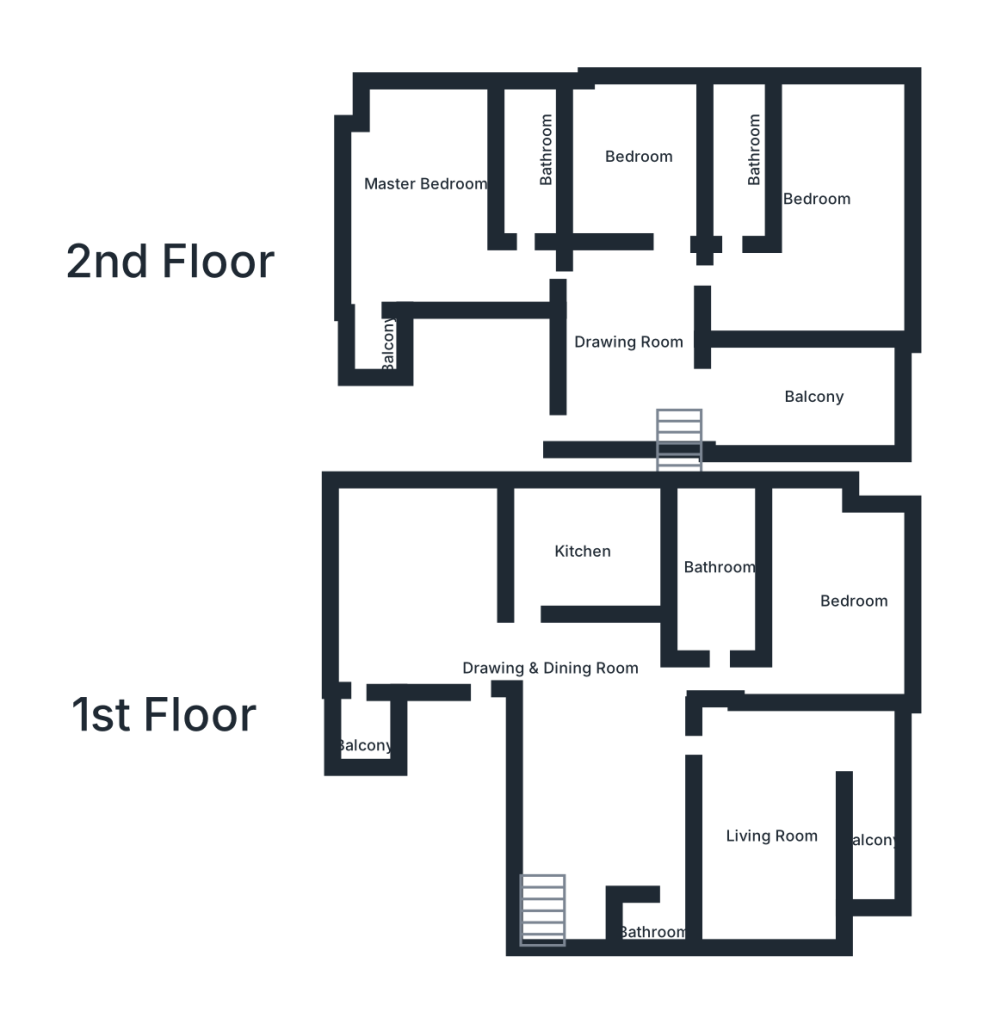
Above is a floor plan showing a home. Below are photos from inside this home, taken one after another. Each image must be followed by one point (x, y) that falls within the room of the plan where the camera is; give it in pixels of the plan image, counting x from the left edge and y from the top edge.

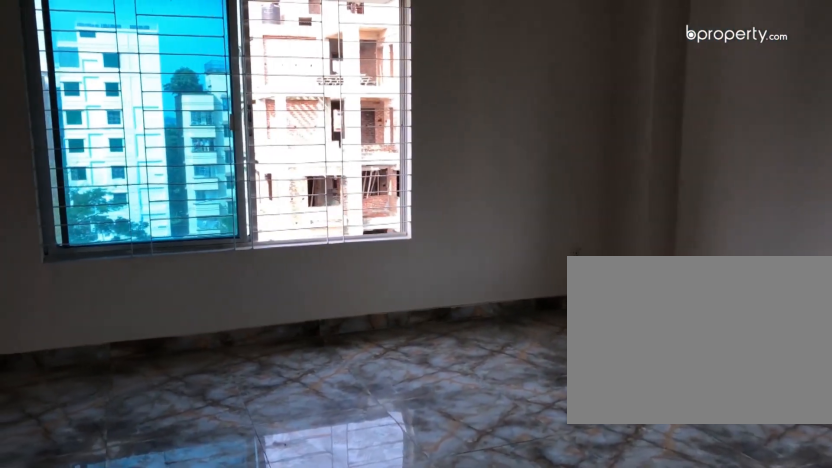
(460, 635)
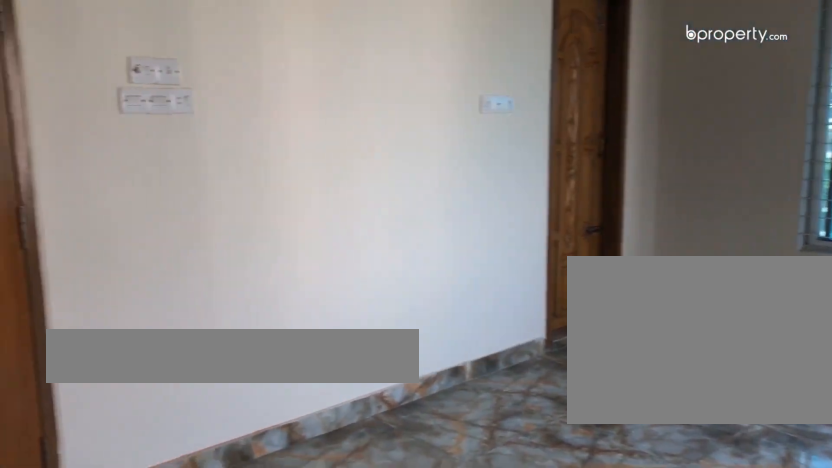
(460, 635)
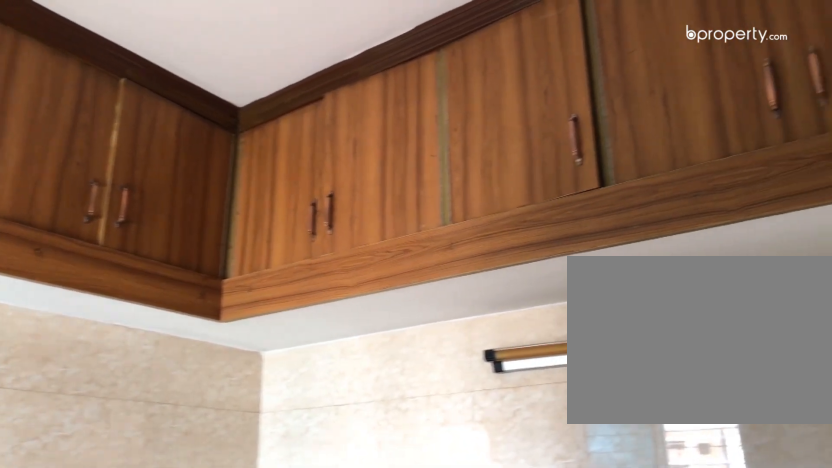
(571, 552)
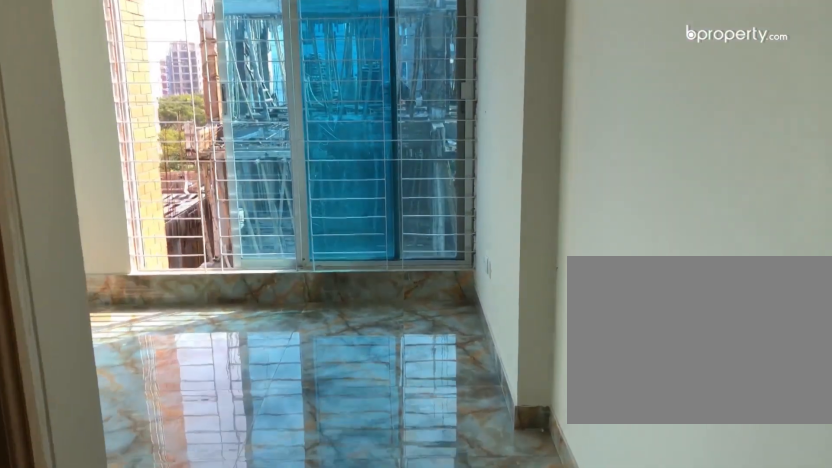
(845, 605)
